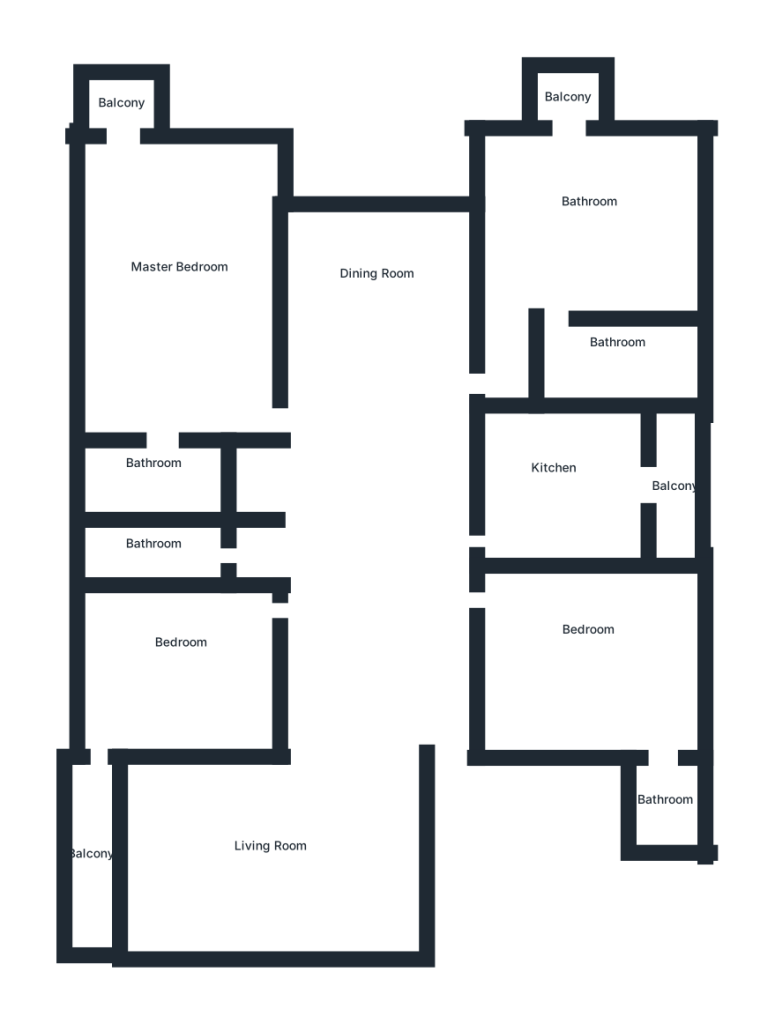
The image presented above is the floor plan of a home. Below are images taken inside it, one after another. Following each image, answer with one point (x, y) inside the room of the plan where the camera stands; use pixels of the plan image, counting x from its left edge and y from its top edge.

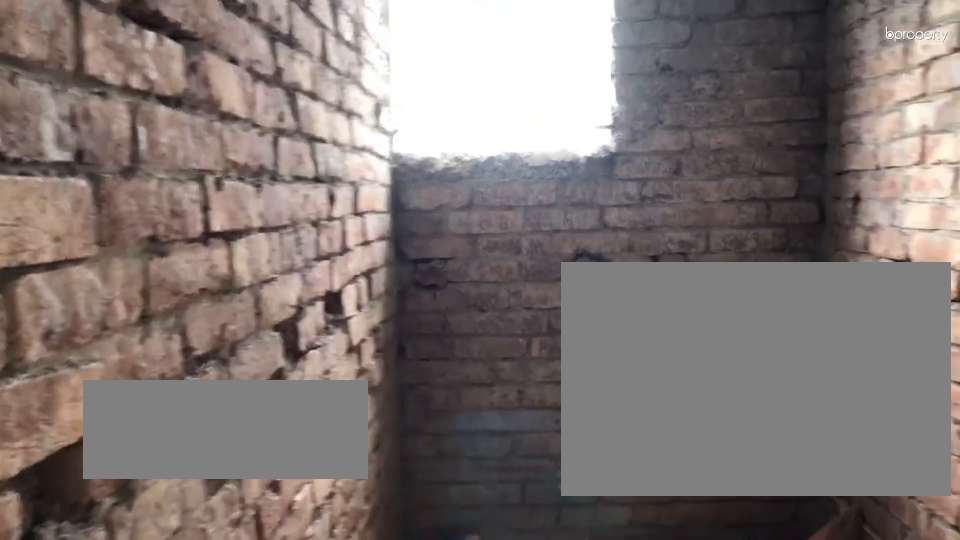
(158, 551)
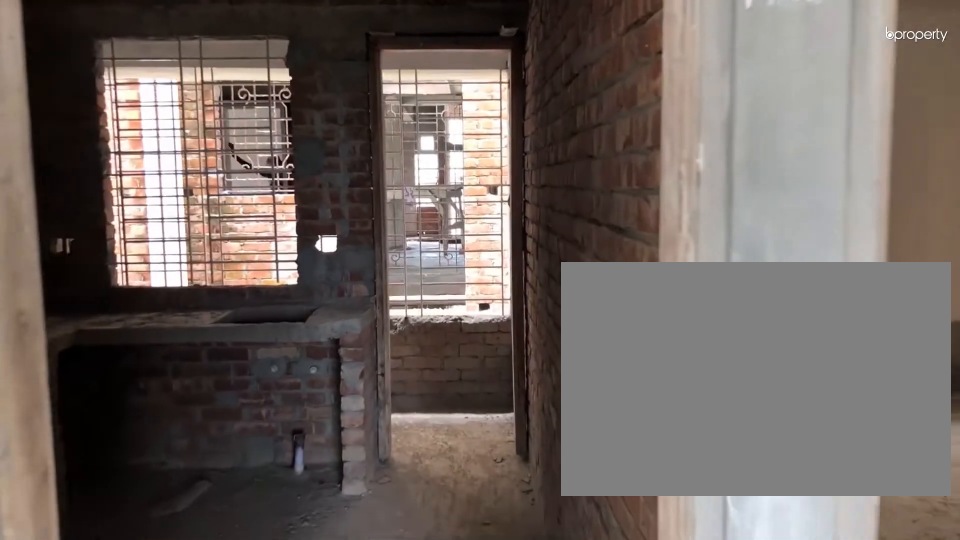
(457, 544)
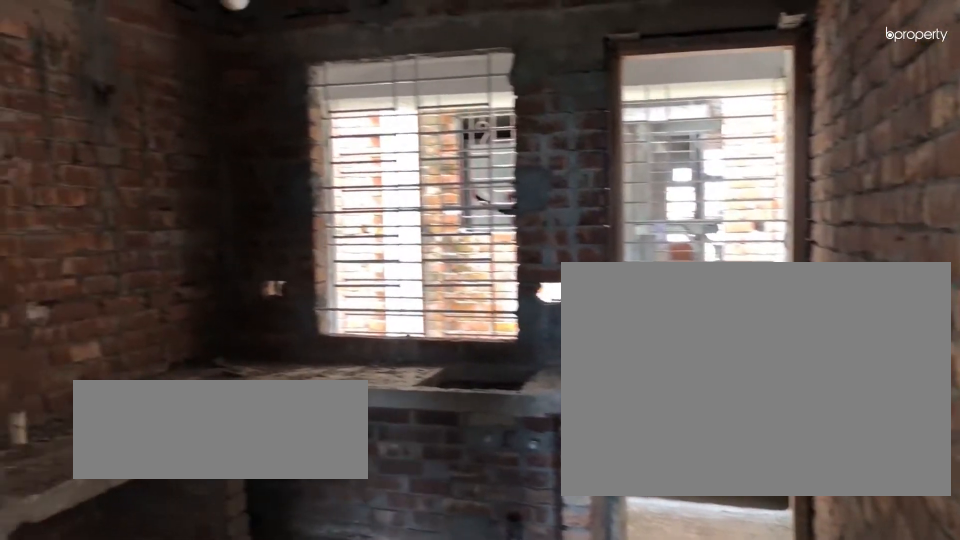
(563, 492)
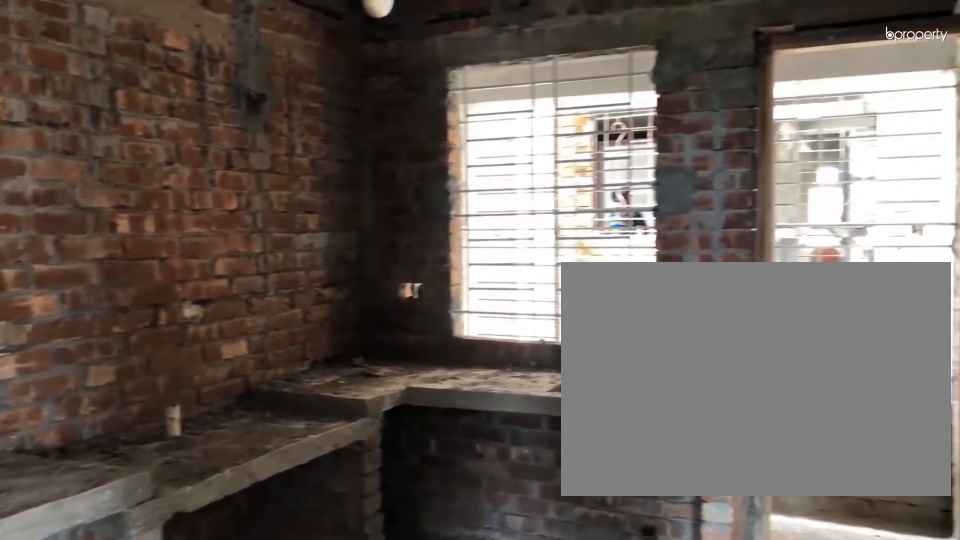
(563, 492)
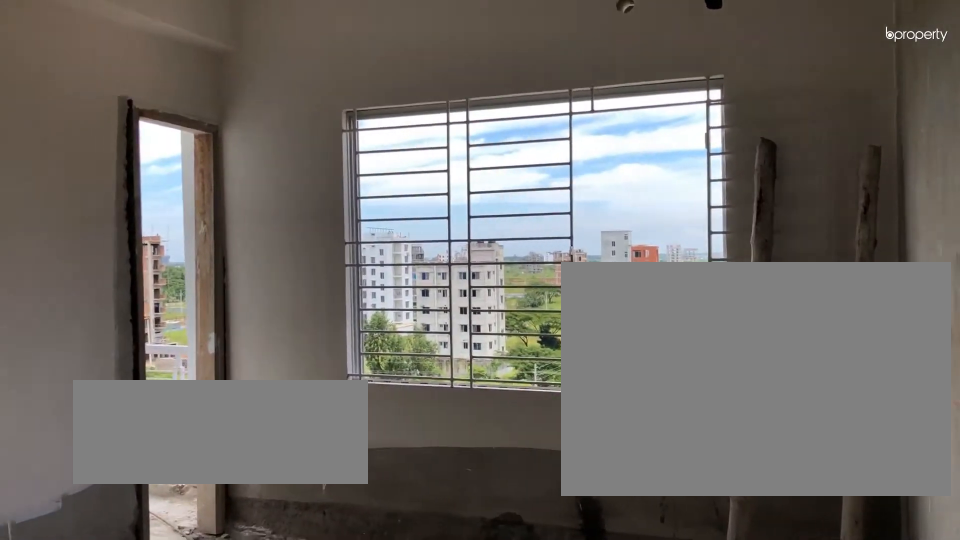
(212, 661)
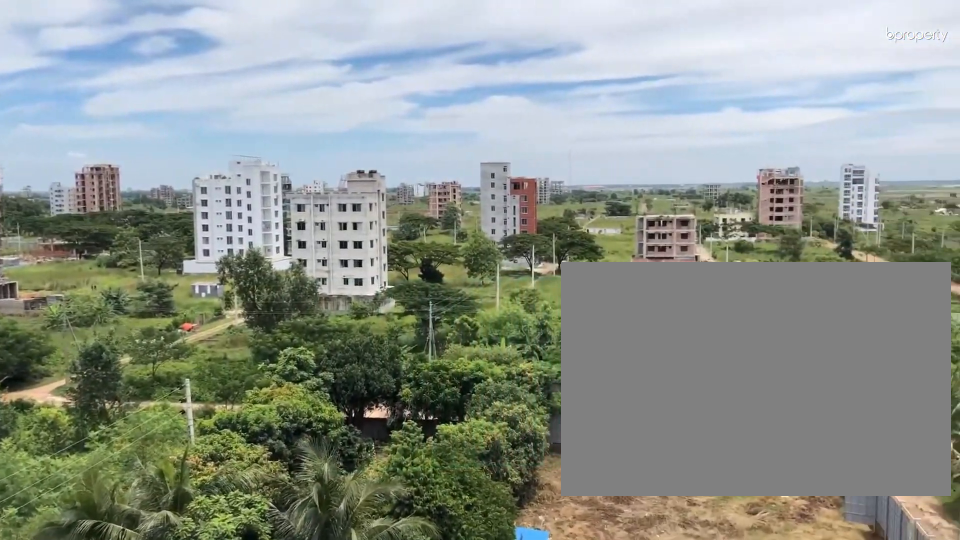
(84, 849)
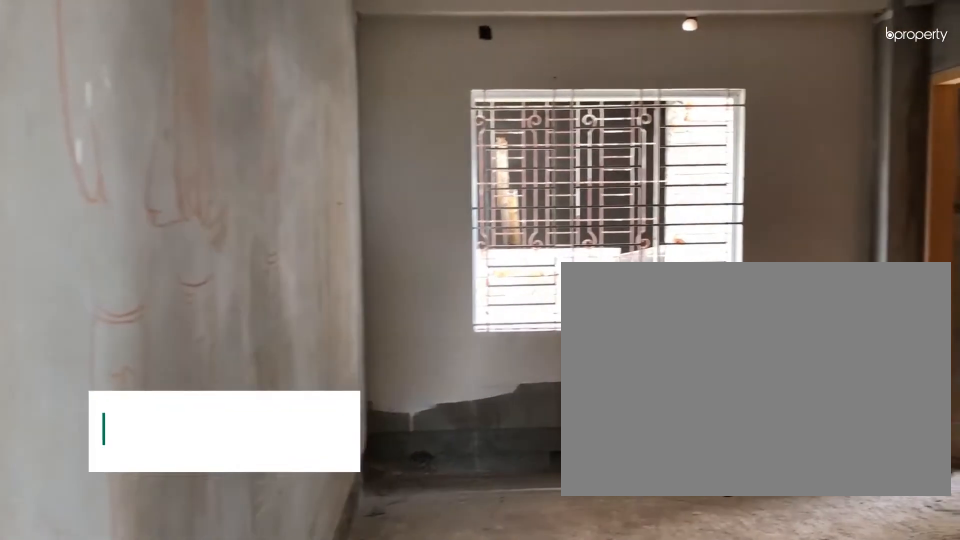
(594, 643)
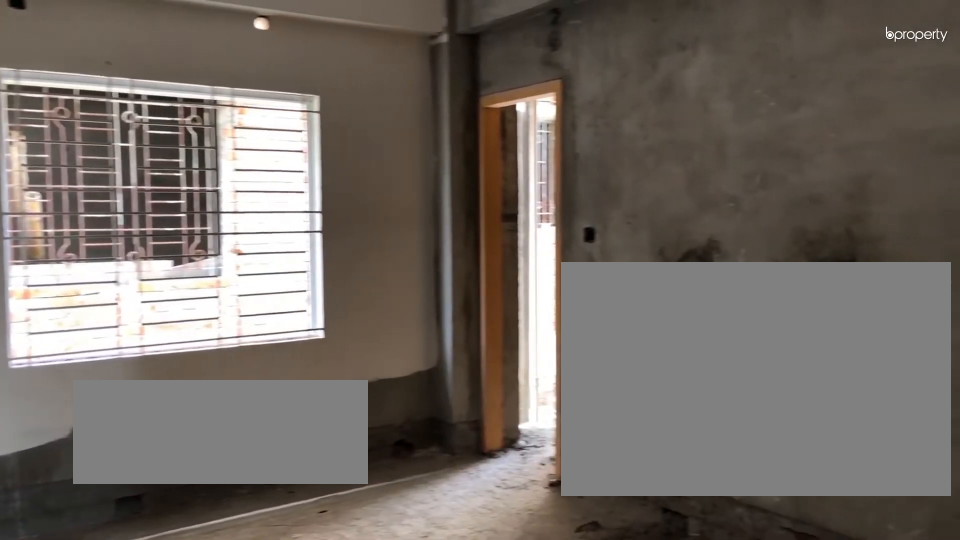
(594, 643)
